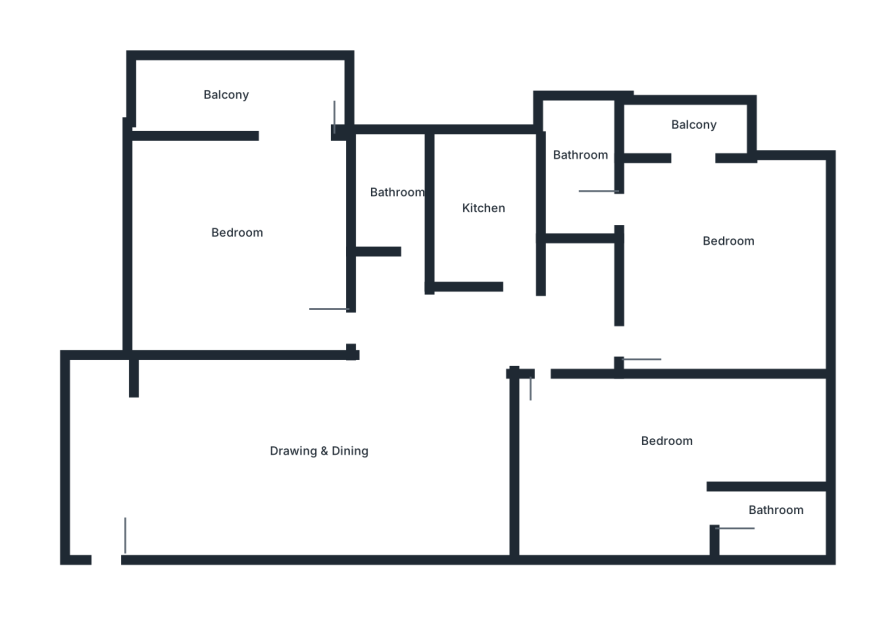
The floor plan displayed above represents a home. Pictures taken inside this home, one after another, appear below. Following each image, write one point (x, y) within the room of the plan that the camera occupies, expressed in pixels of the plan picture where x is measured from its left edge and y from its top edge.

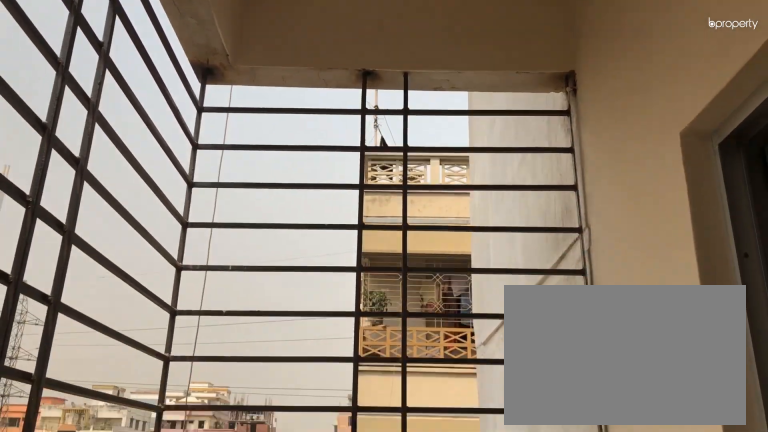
(687, 127)
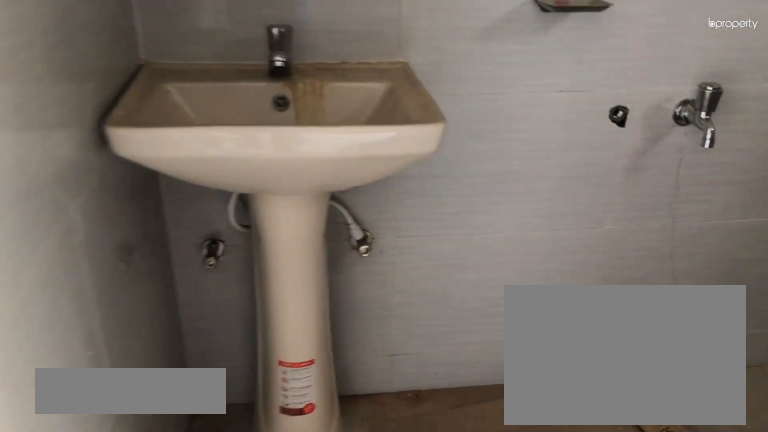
(570, 179)
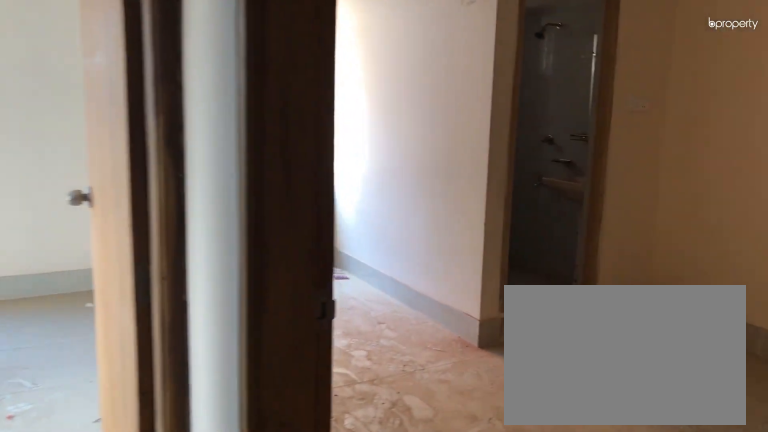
(628, 461)
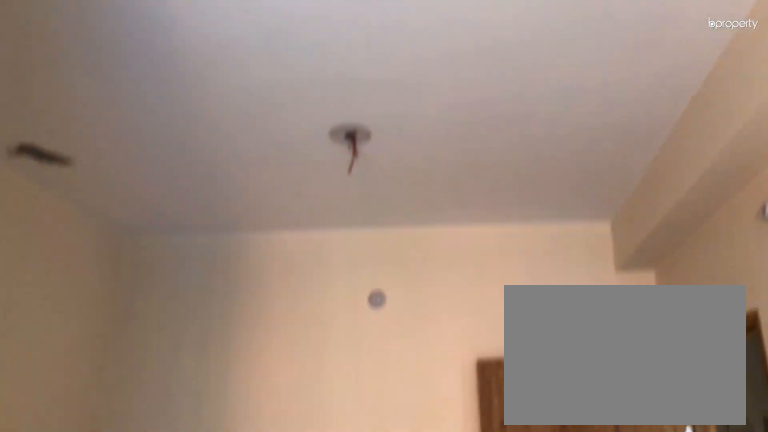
(628, 461)
